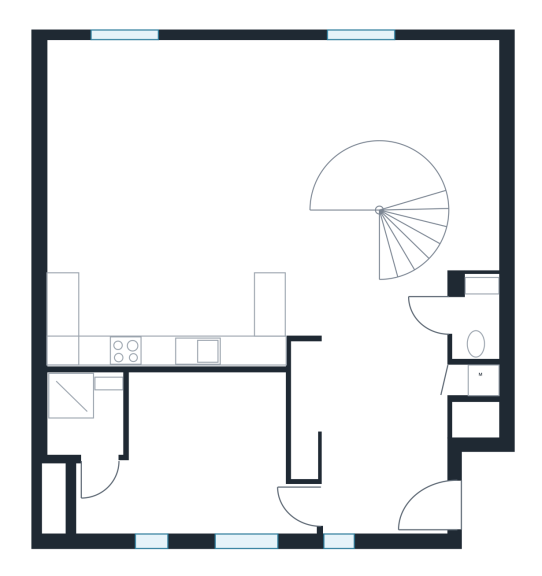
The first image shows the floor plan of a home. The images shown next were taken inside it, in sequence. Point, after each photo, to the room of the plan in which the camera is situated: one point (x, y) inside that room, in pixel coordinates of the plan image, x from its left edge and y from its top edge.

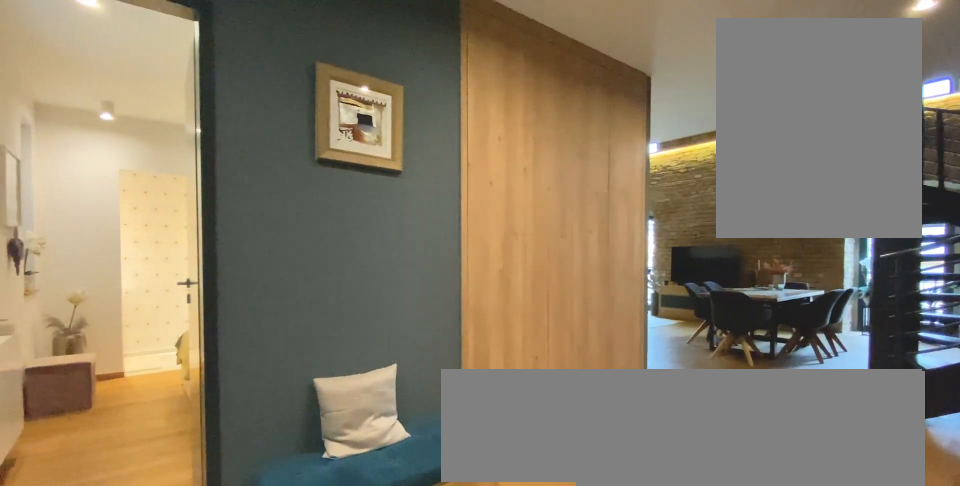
(388, 444)
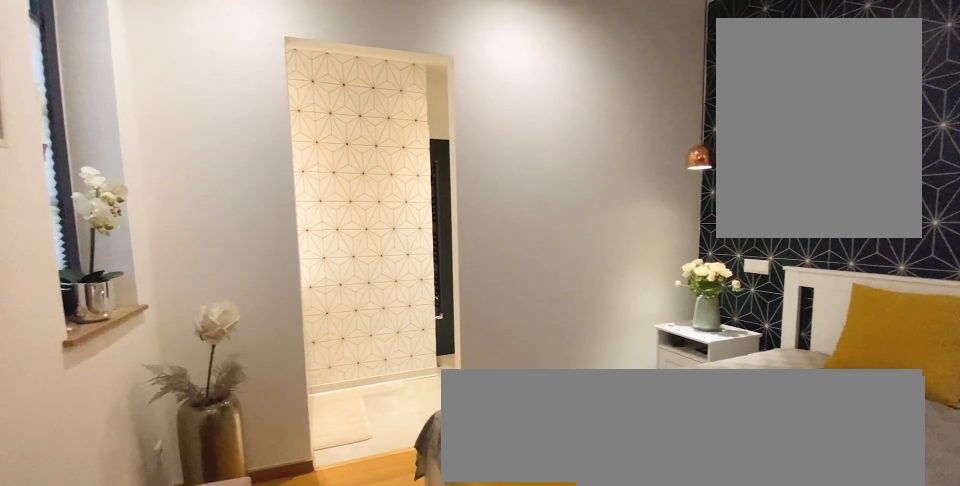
(202, 444)
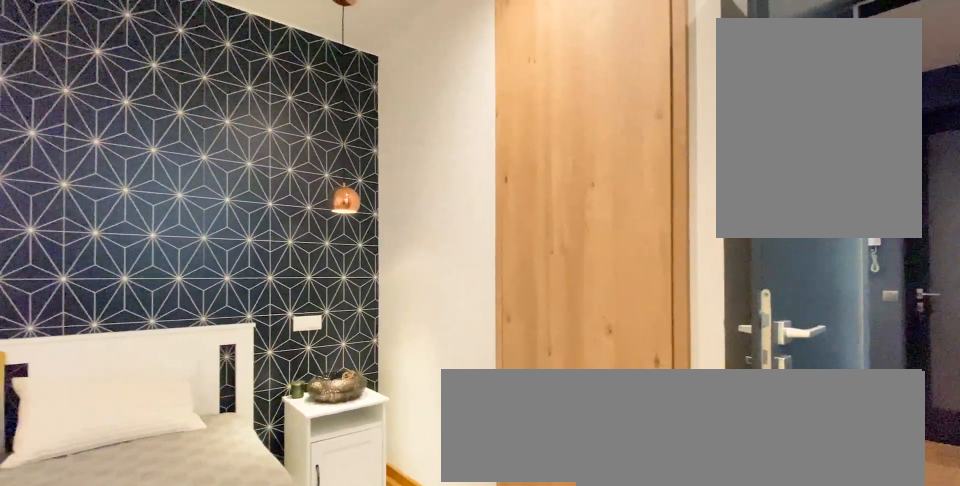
(202, 444)
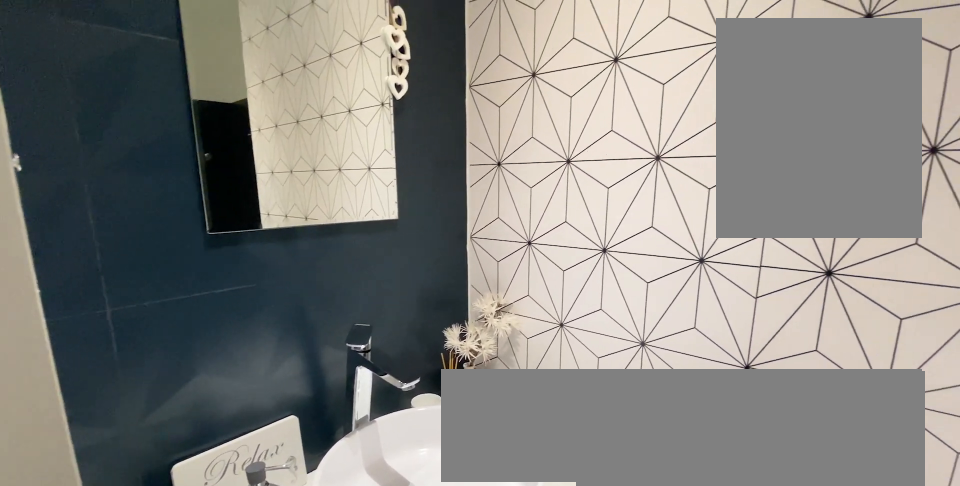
(92, 444)
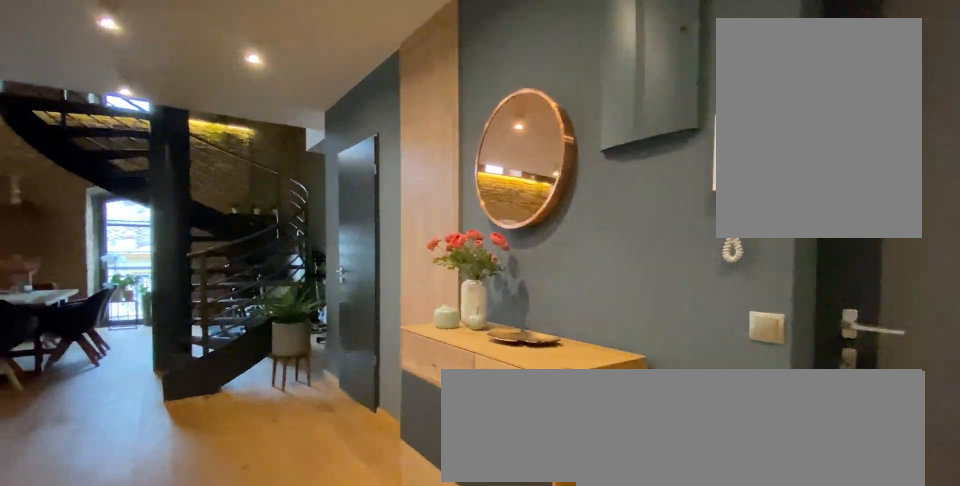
(388, 444)
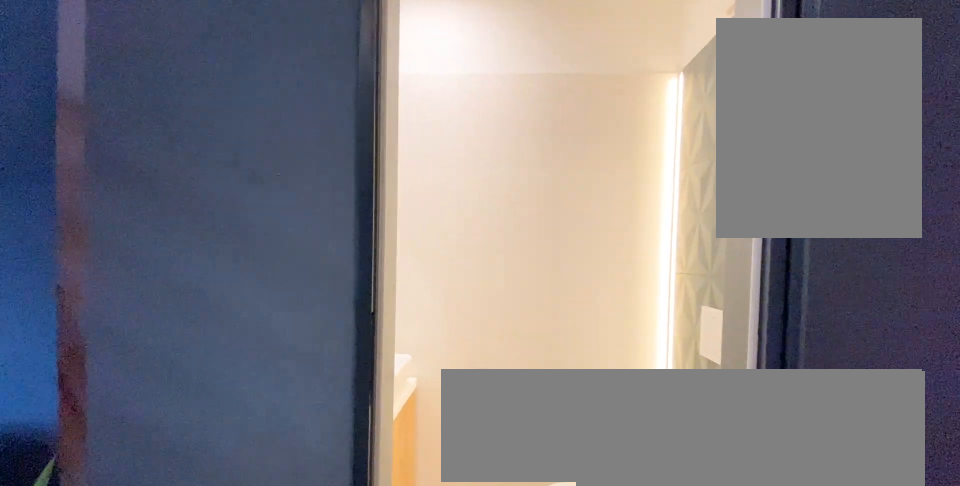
(475, 323)
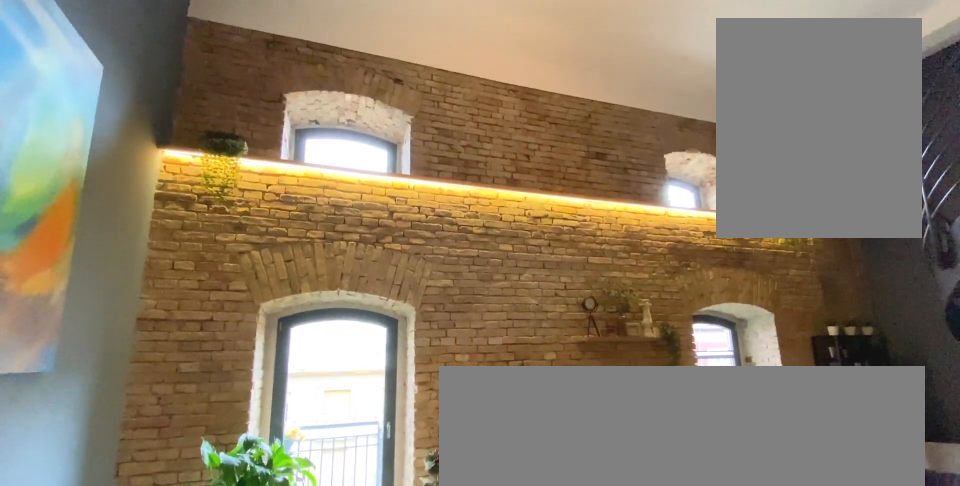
(200, 200)
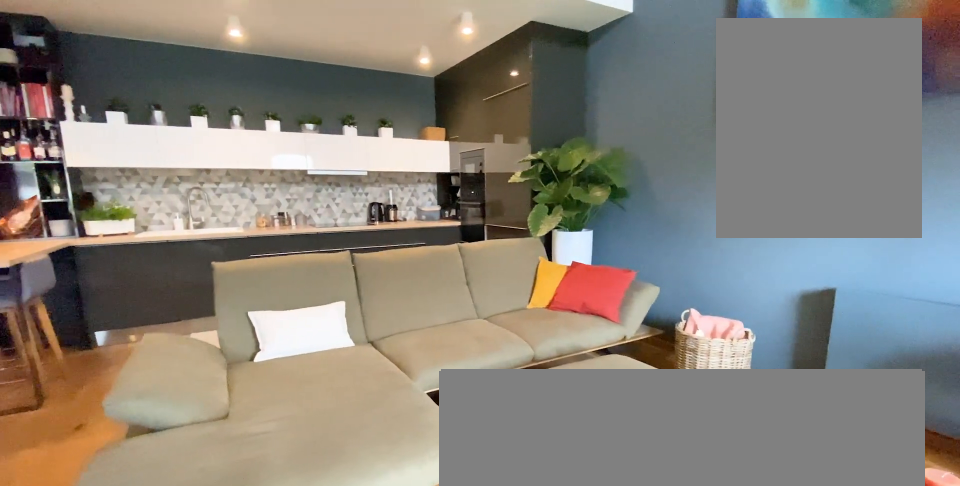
(200, 200)
